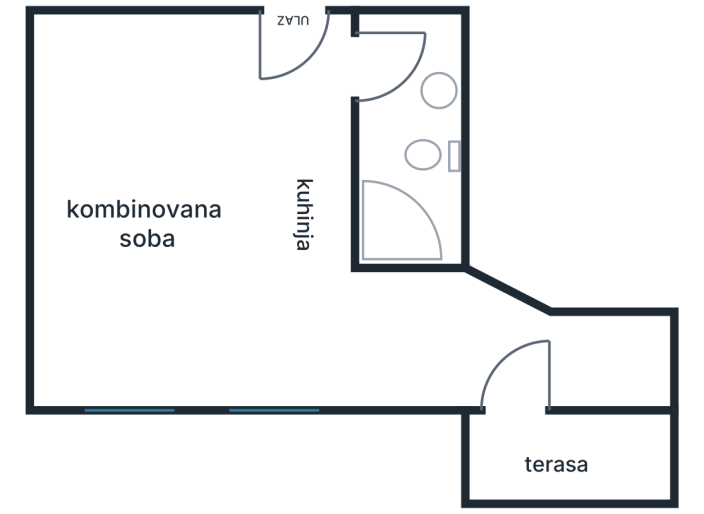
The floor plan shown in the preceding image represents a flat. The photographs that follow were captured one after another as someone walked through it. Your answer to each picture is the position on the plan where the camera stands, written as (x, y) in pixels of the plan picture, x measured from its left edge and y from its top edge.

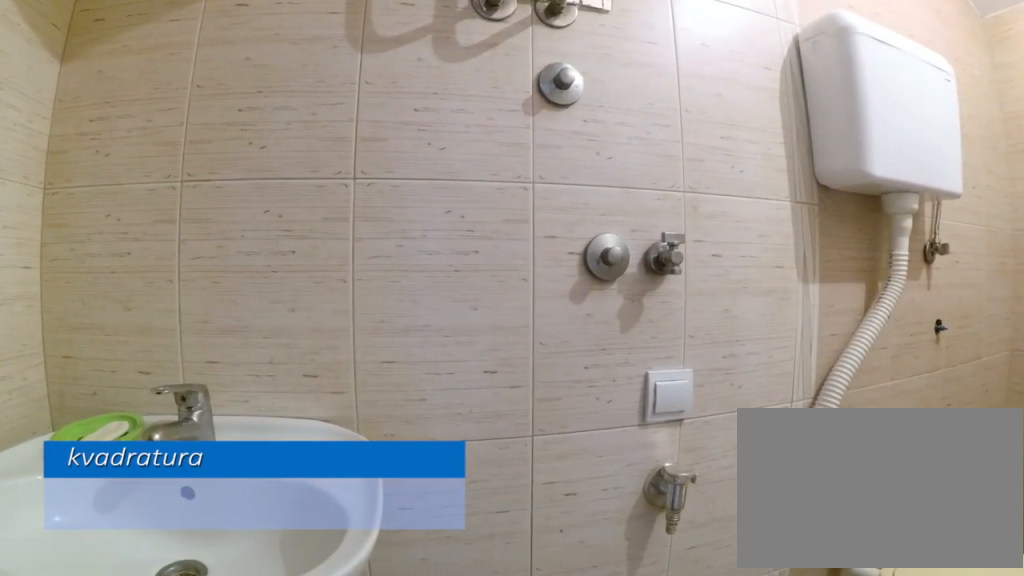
(357, 70)
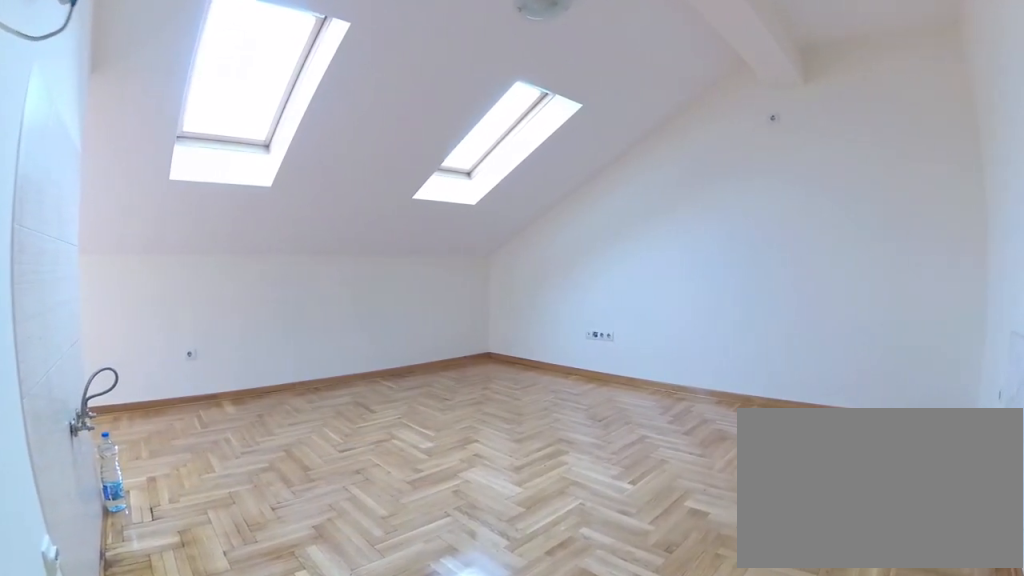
(323, 52)
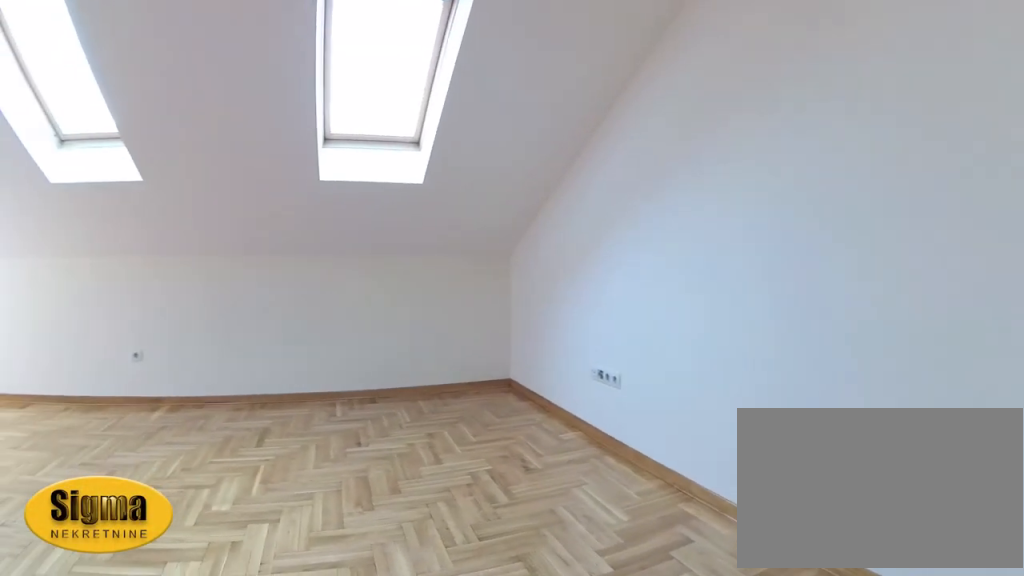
(168, 86)
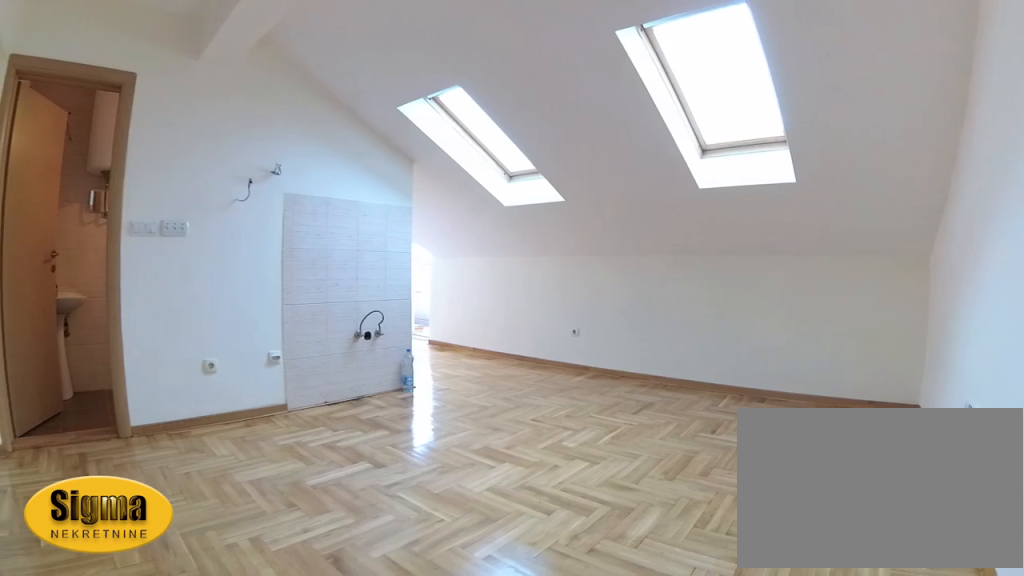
(107, 68)
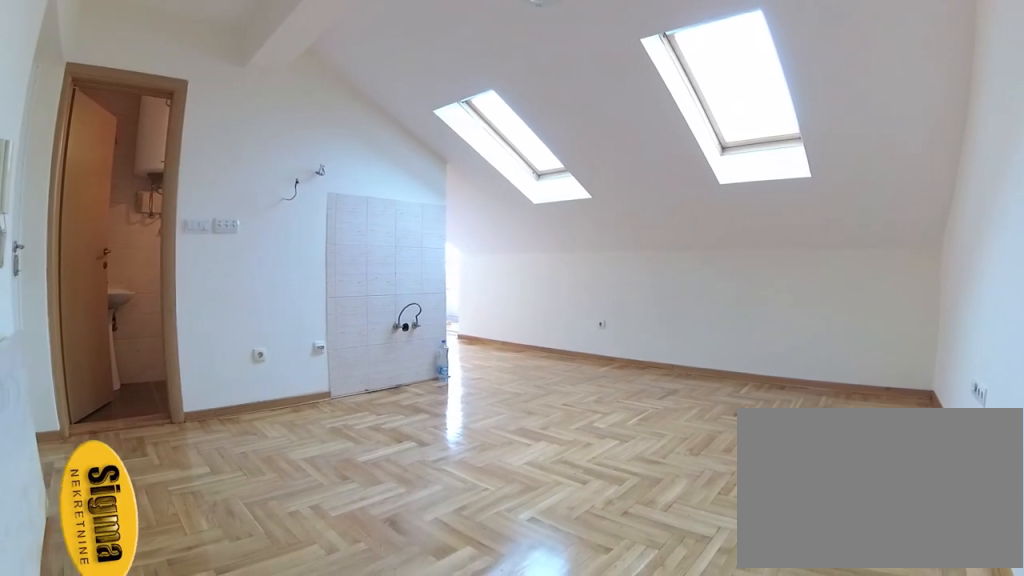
(99, 62)
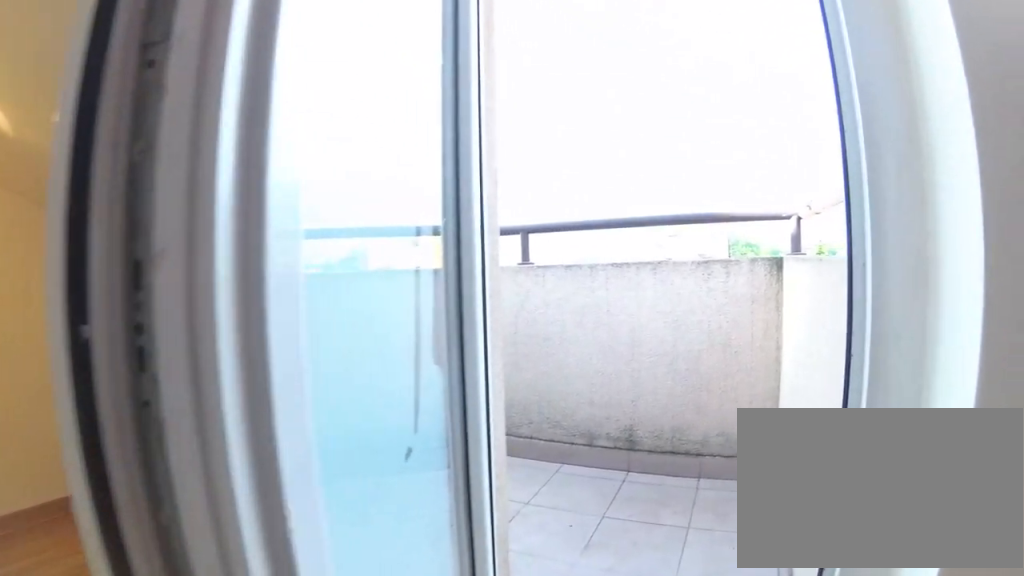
(472, 340)
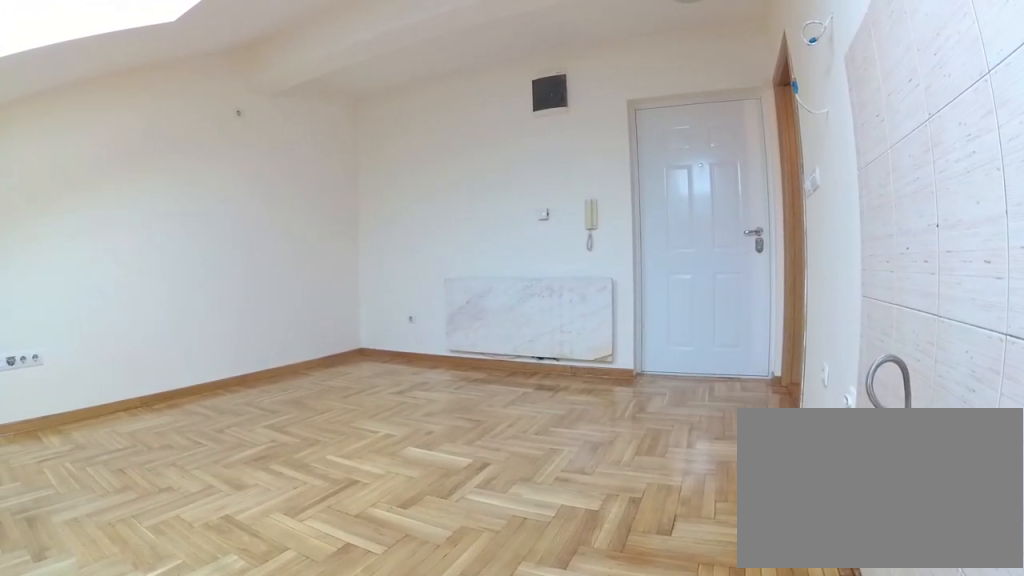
(316, 325)
